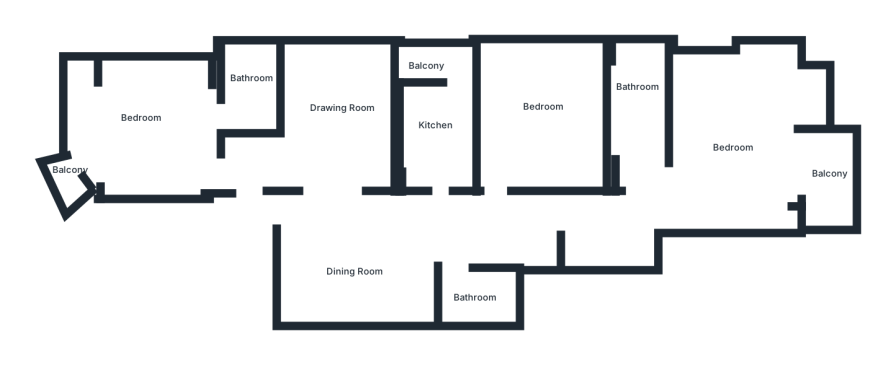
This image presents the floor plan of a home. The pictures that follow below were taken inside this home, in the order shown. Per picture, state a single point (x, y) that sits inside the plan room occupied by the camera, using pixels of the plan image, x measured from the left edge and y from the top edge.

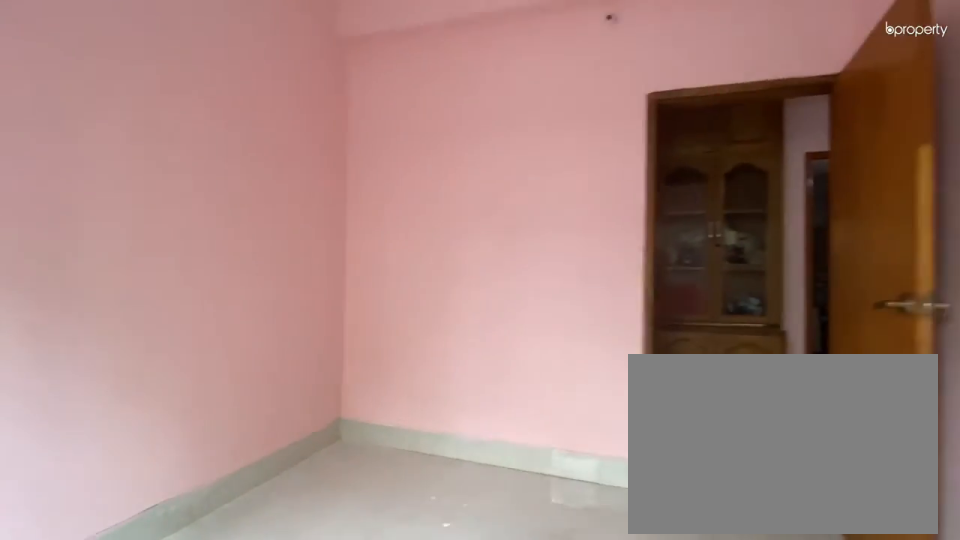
(542, 131)
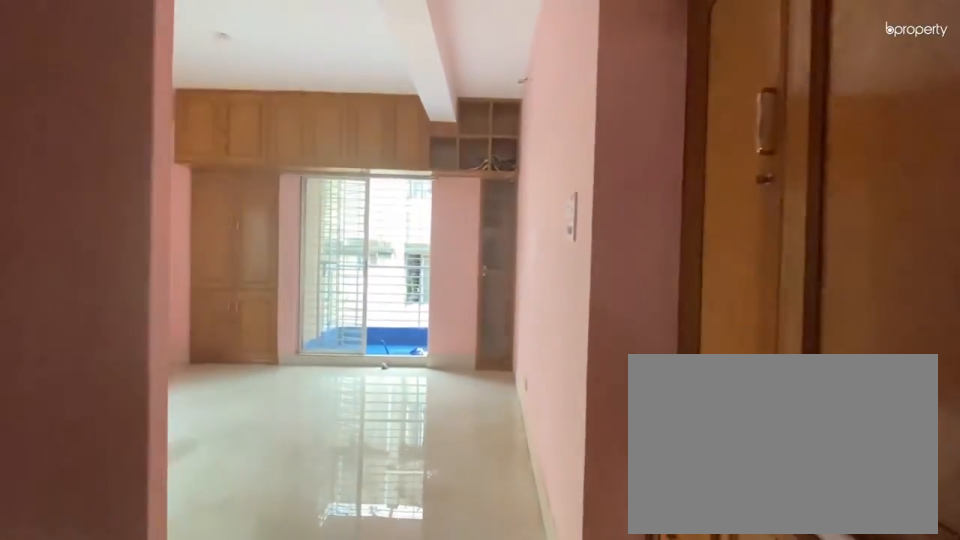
(732, 159)
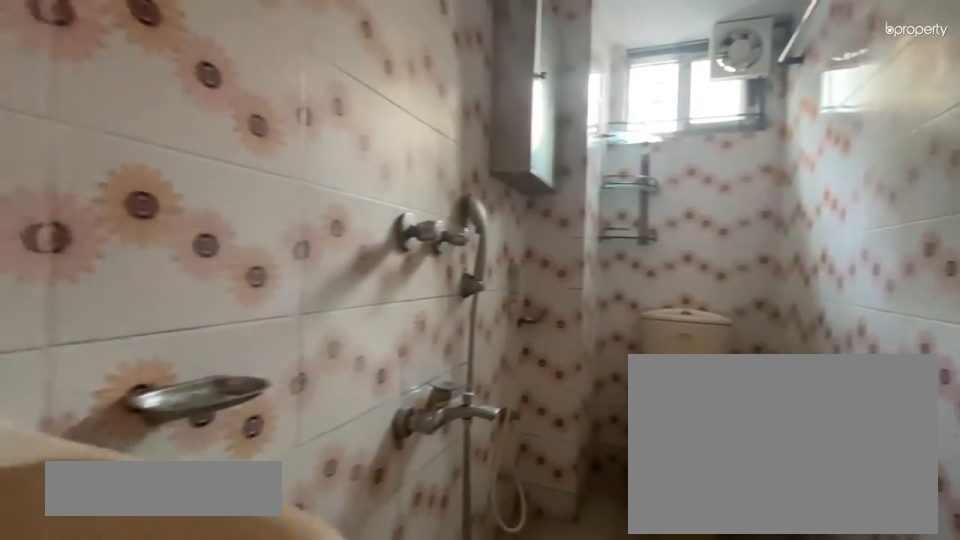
(640, 108)
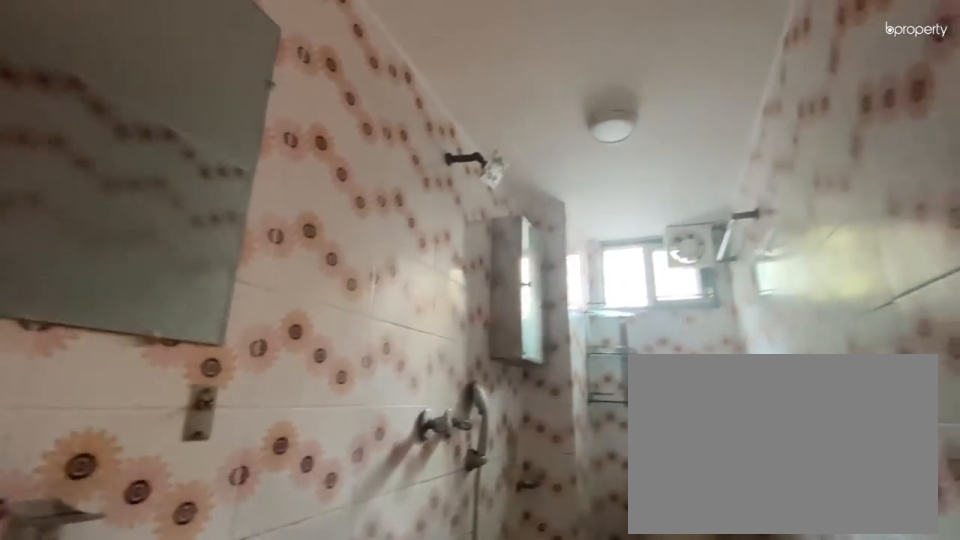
(640, 108)
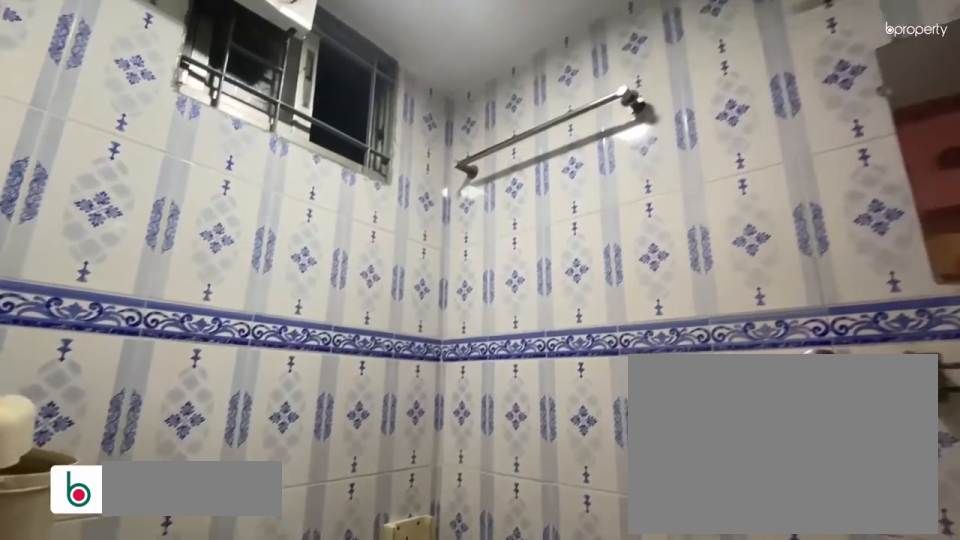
(472, 294)
